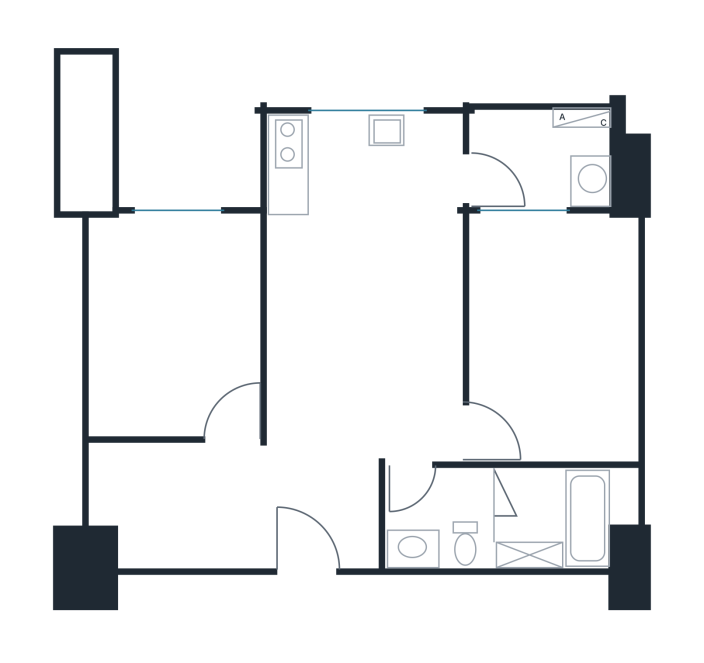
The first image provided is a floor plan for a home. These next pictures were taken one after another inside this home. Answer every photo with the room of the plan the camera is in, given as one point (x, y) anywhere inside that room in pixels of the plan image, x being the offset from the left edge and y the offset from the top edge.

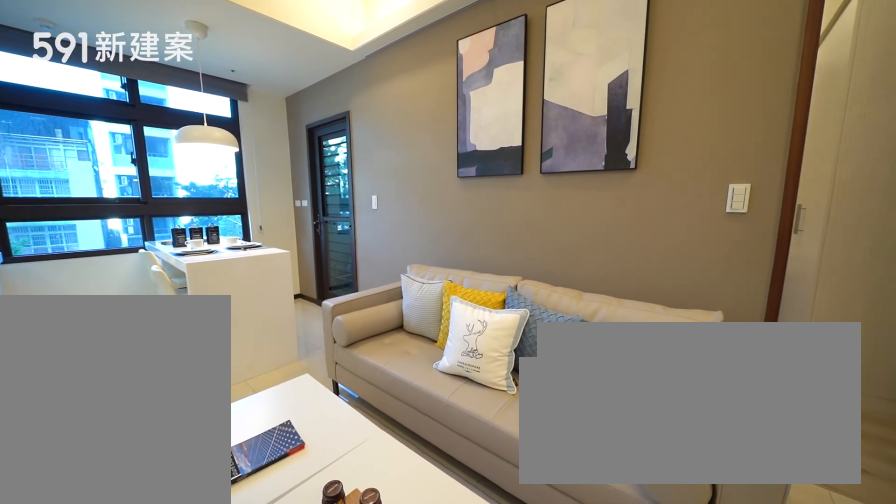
(365, 338)
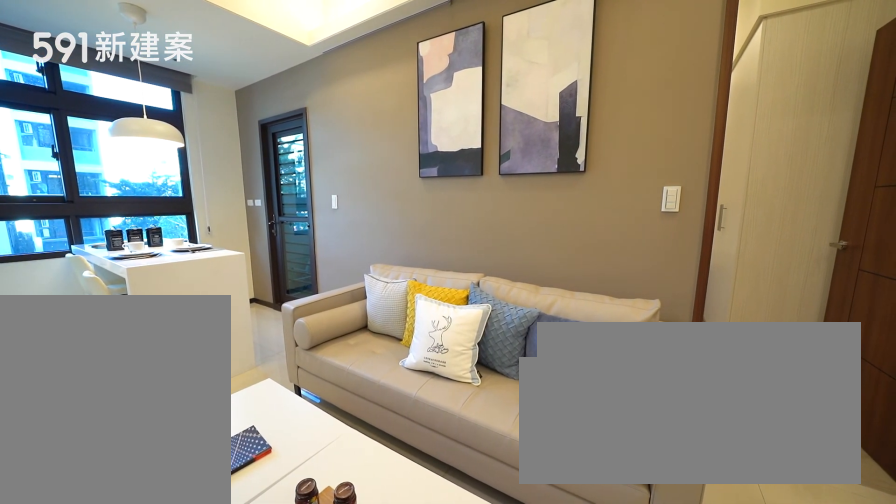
(365, 338)
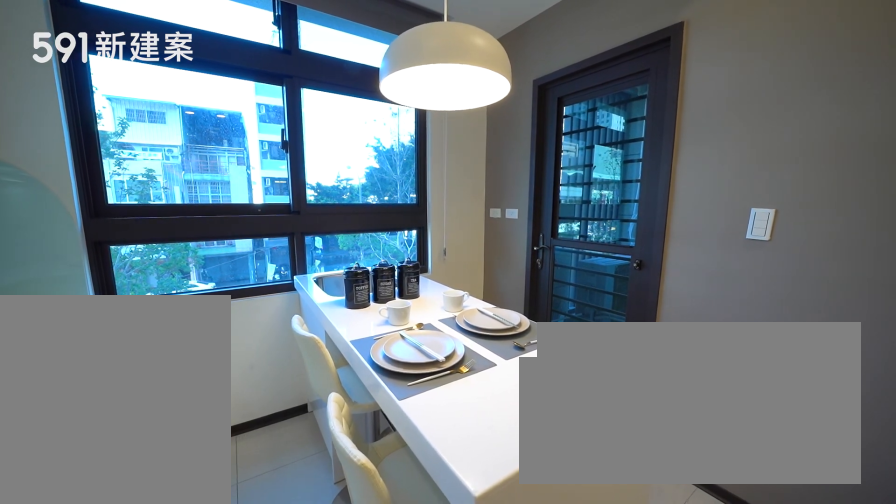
(365, 172)
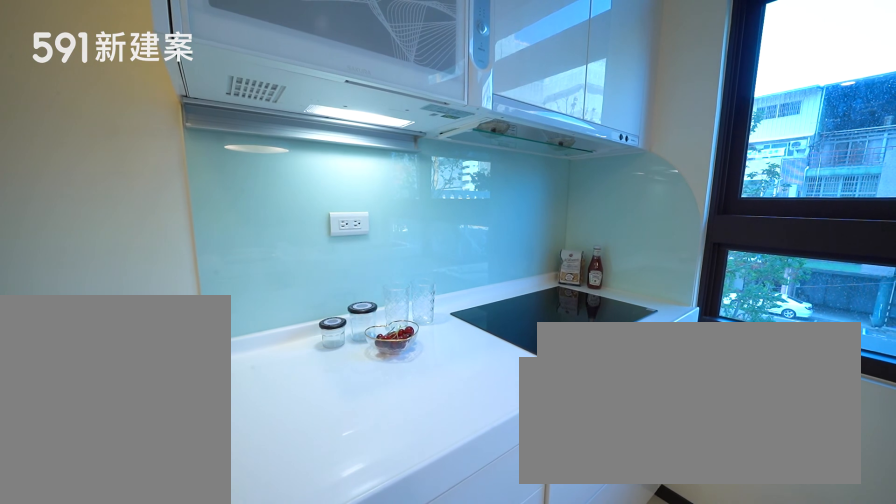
(365, 172)
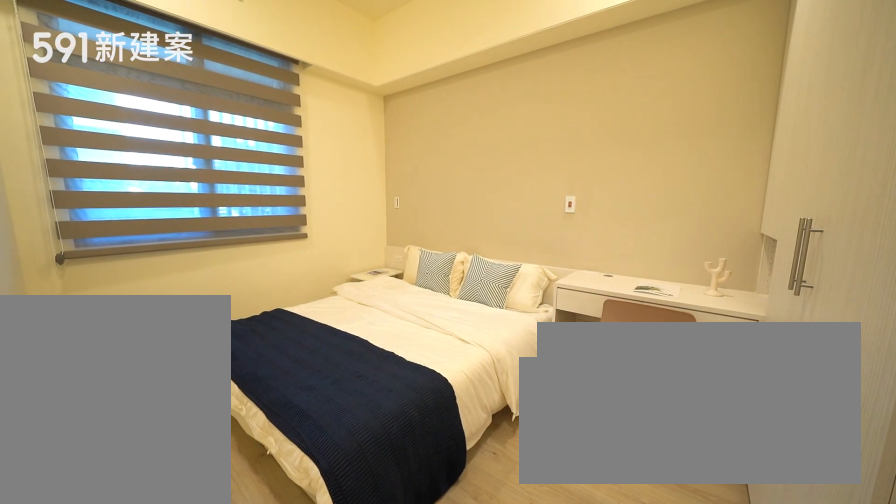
(555, 334)
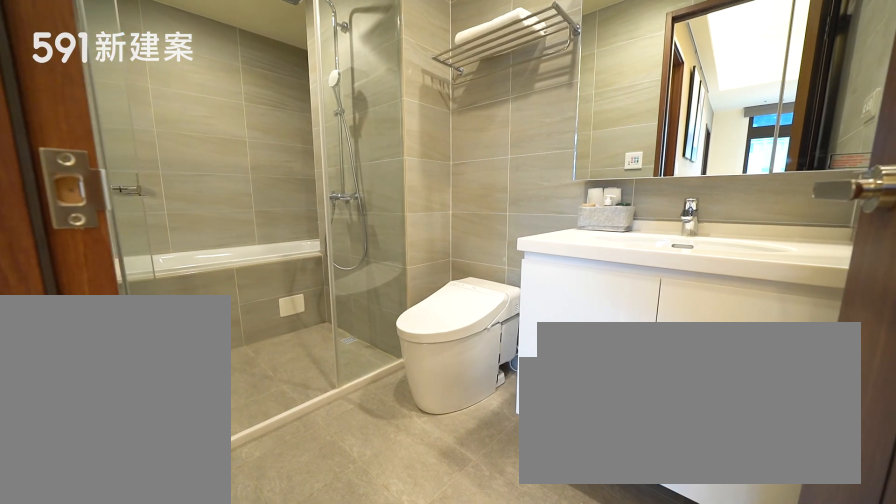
(517, 519)
